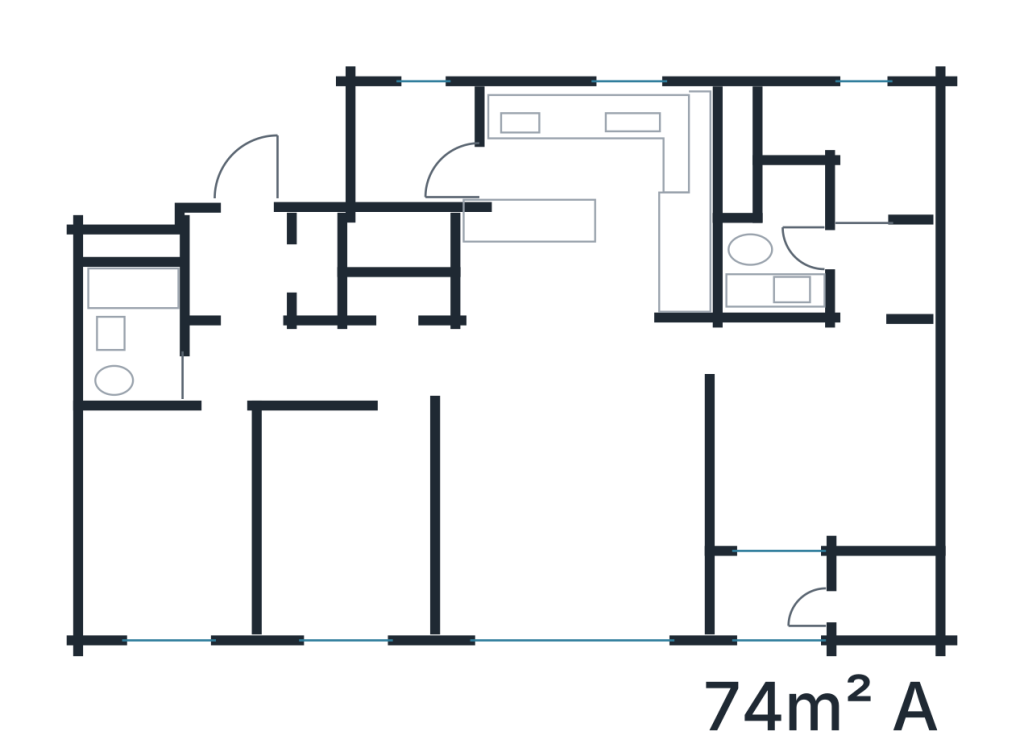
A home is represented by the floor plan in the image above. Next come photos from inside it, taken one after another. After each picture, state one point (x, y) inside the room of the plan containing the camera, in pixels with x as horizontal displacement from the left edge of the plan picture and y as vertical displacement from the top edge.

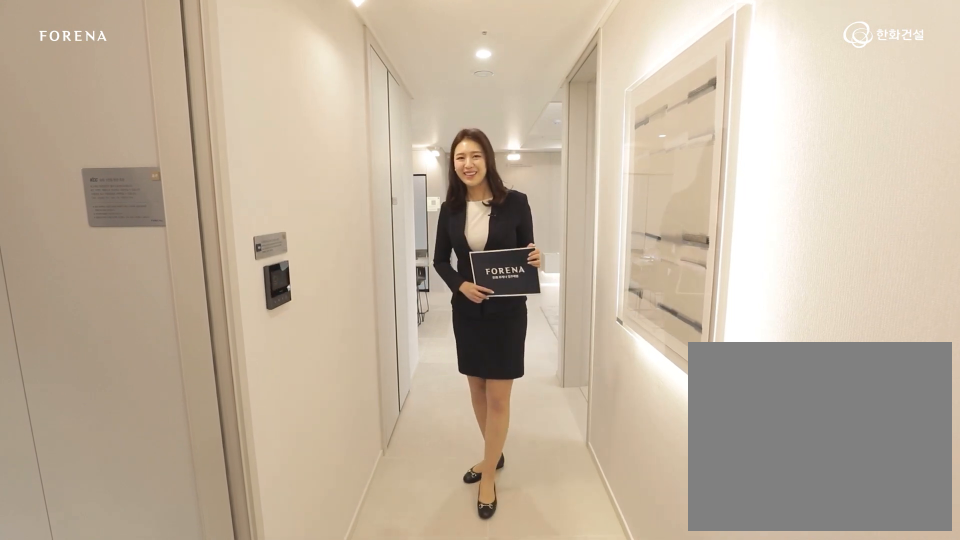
(364, 363)
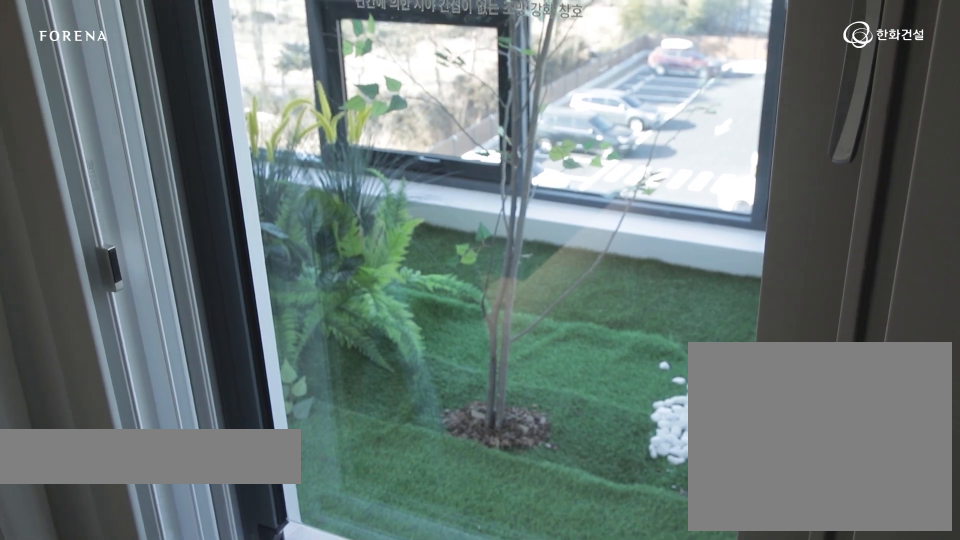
(580, 494)
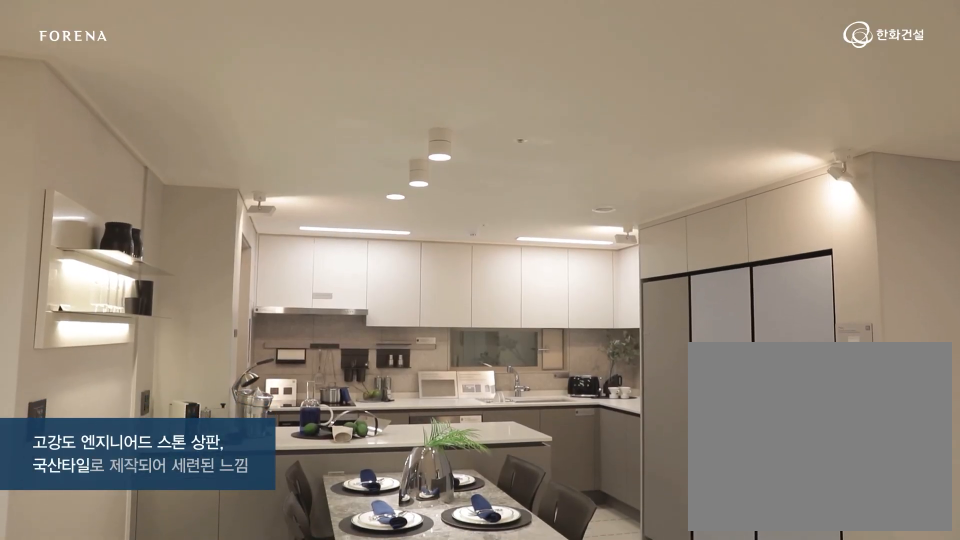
(562, 287)
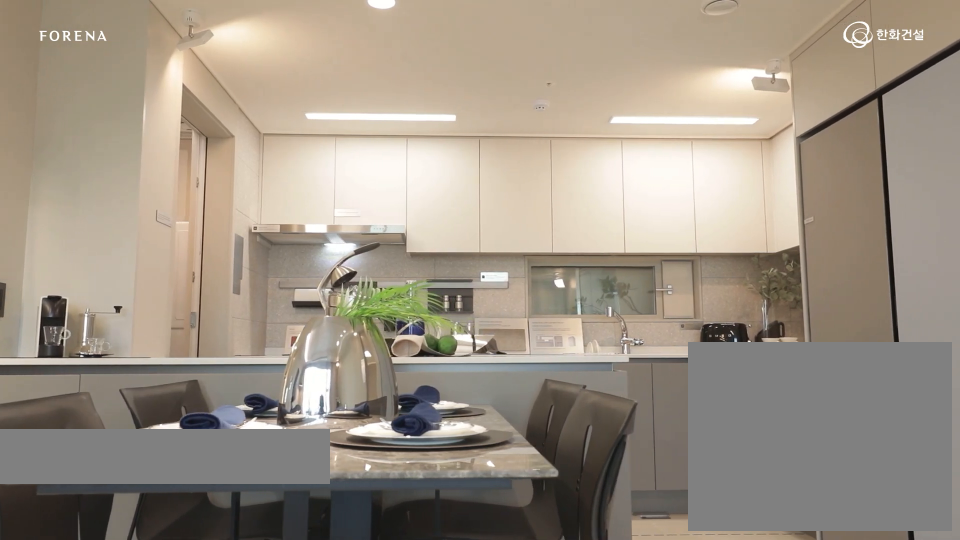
(562, 287)
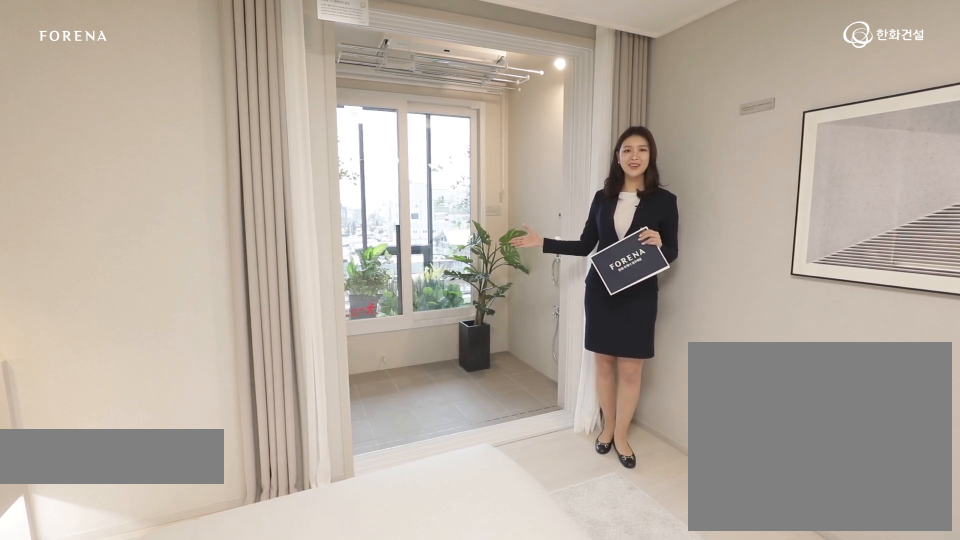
(827, 421)
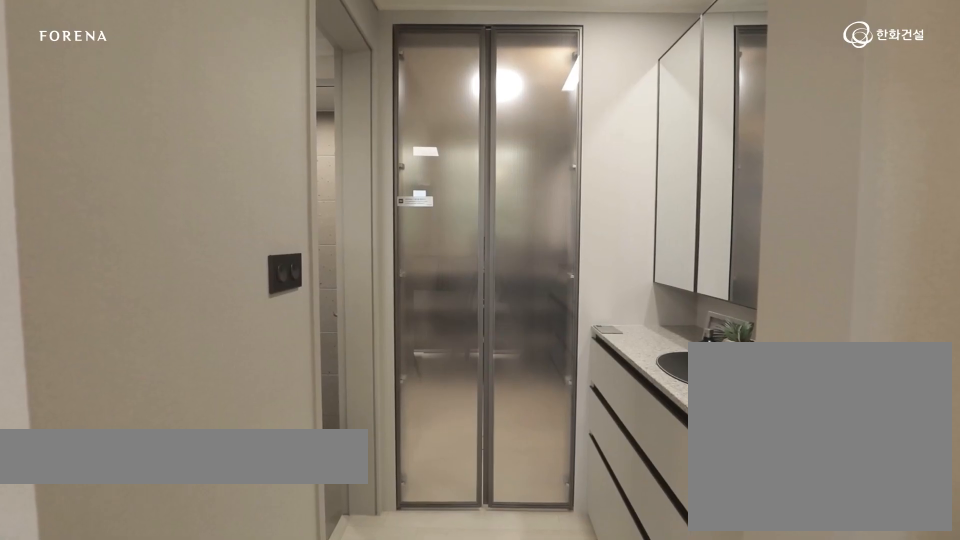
(827, 421)
